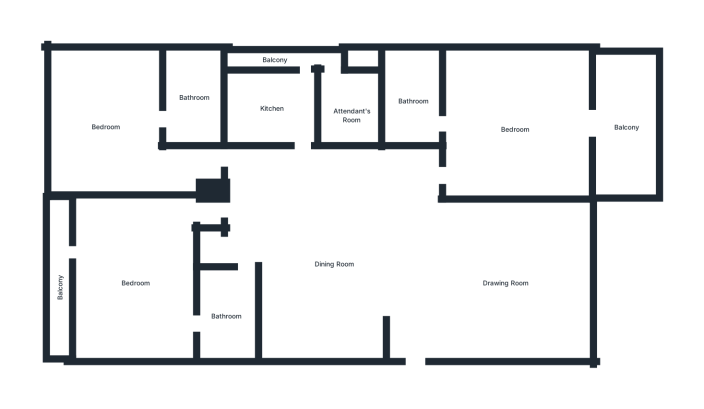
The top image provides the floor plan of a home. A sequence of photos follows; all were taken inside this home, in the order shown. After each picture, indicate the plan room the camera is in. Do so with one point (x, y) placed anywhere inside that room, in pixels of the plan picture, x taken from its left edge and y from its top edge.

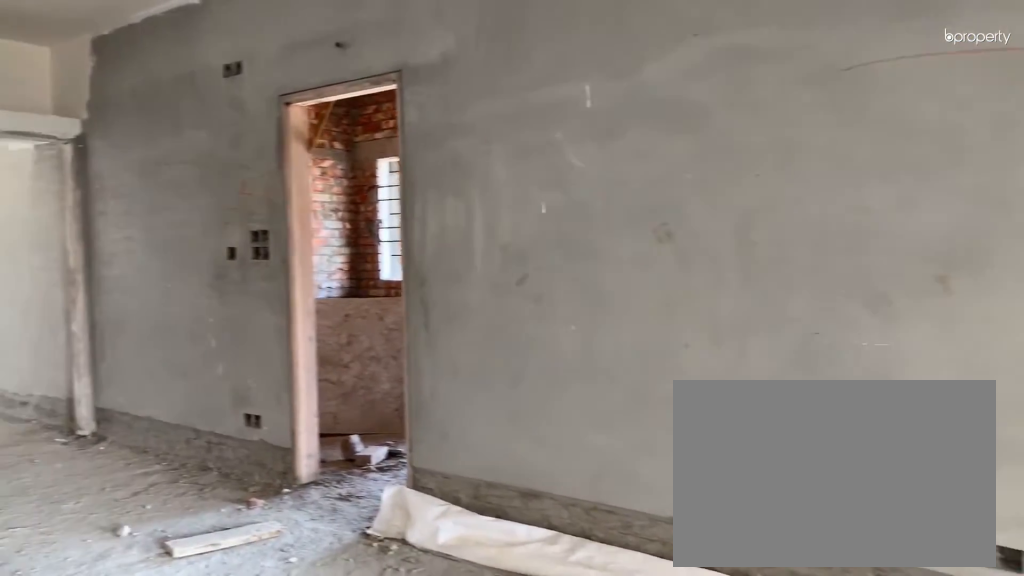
(334, 263)
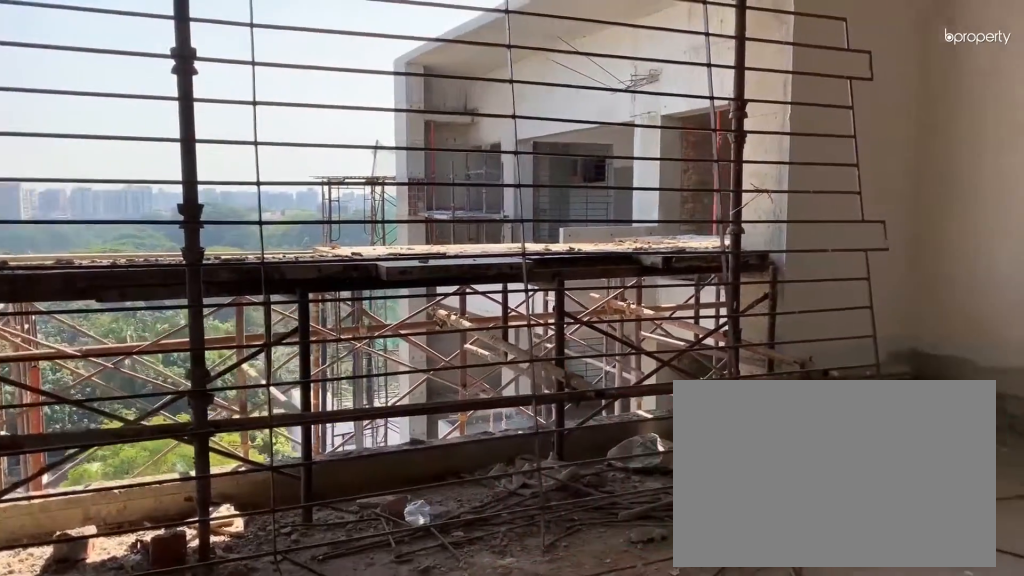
(501, 284)
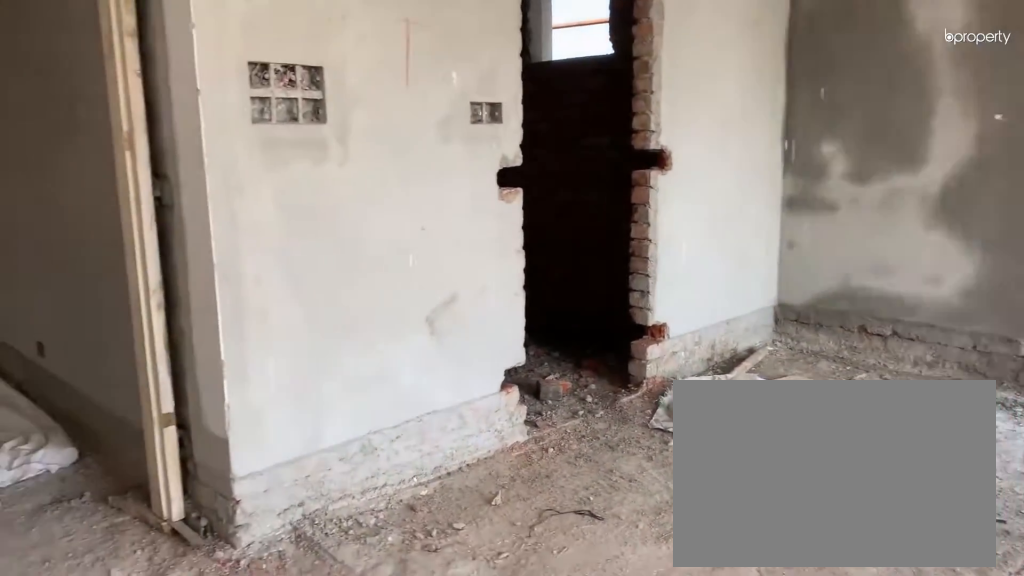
(512, 126)
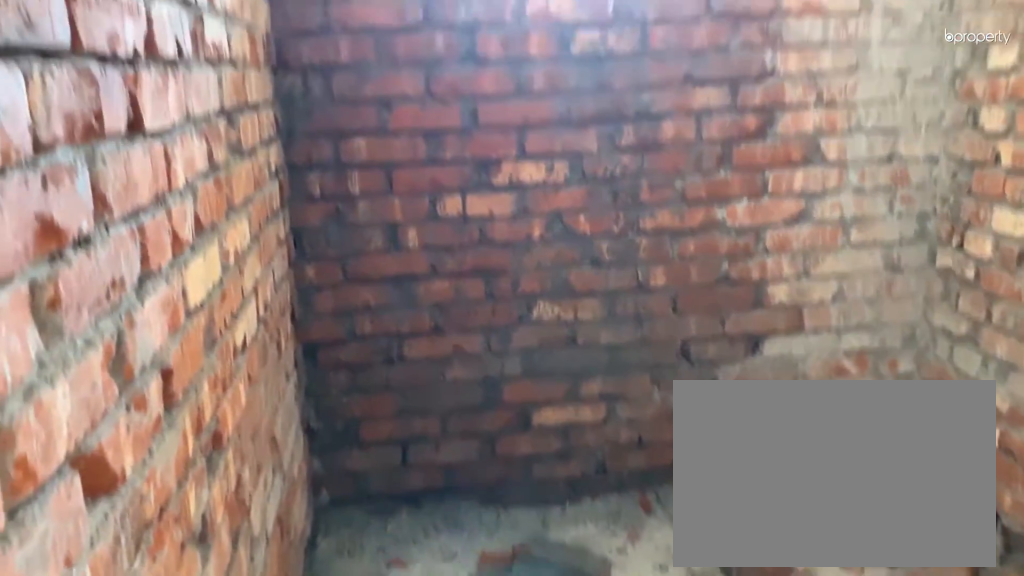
(194, 103)
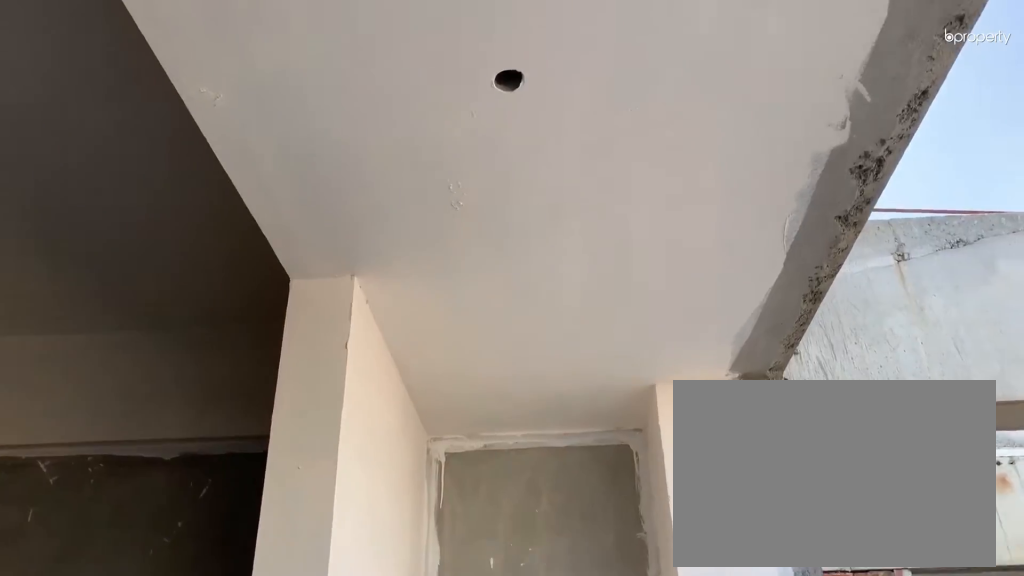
(57, 248)
